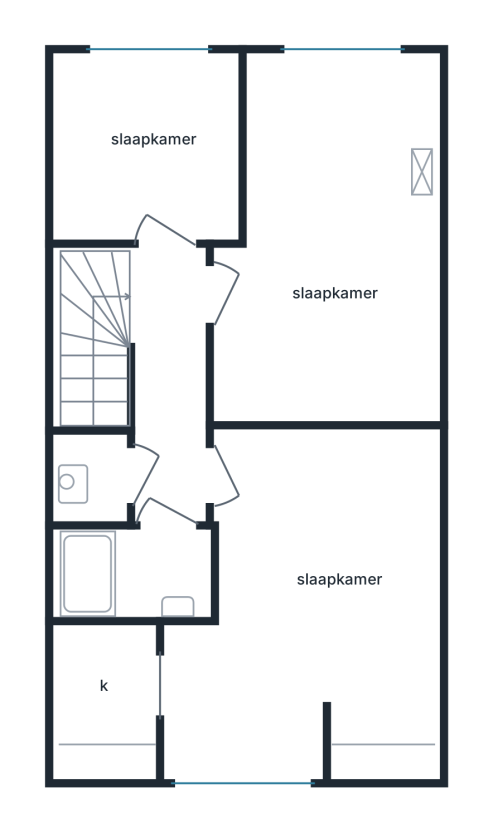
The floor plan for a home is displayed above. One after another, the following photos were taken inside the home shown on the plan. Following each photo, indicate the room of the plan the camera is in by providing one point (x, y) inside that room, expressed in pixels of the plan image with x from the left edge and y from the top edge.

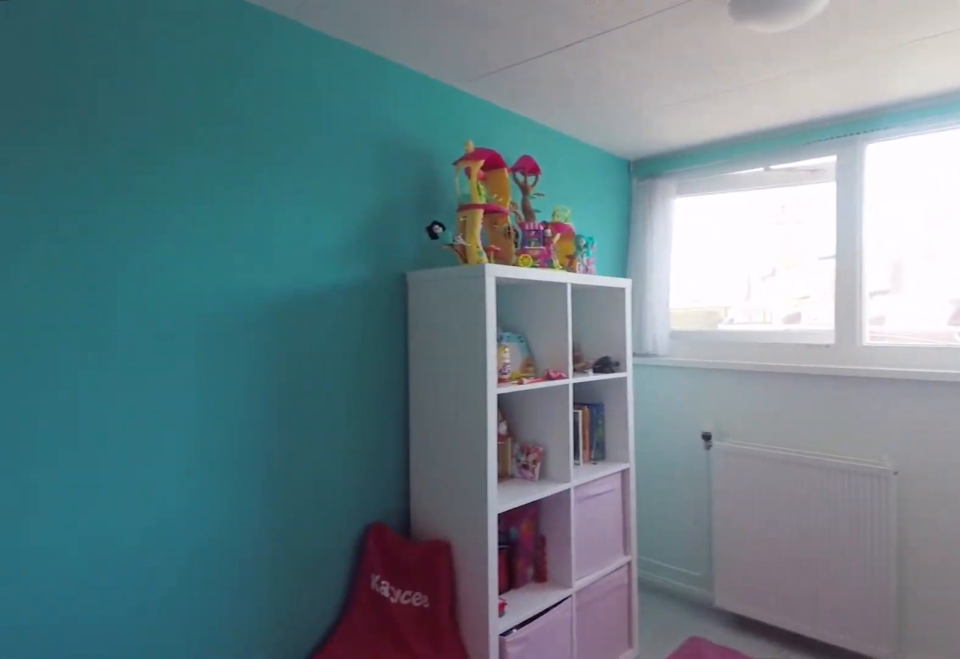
(332, 248)
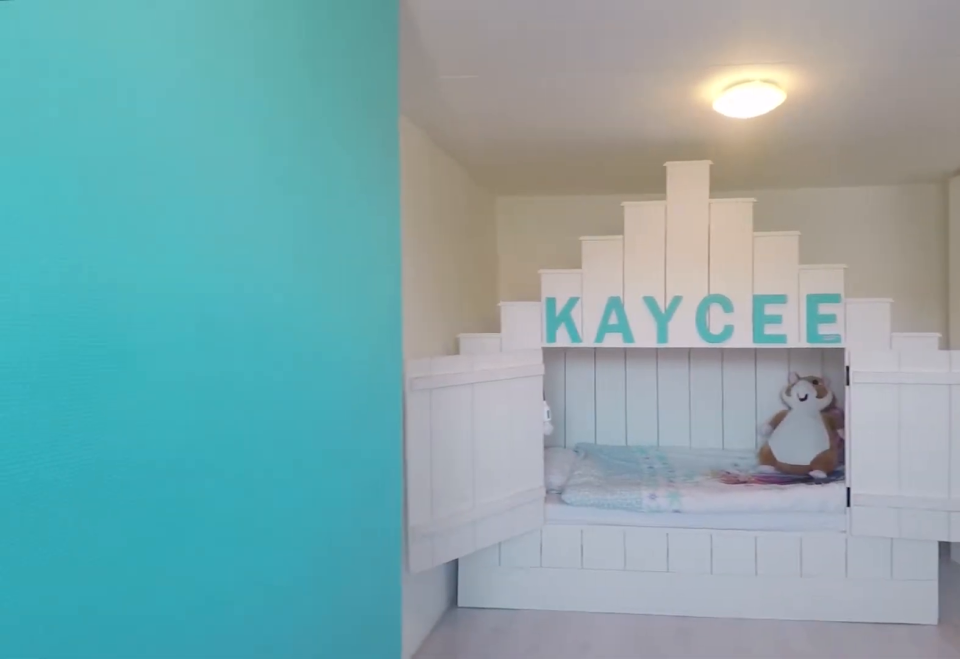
(332, 248)
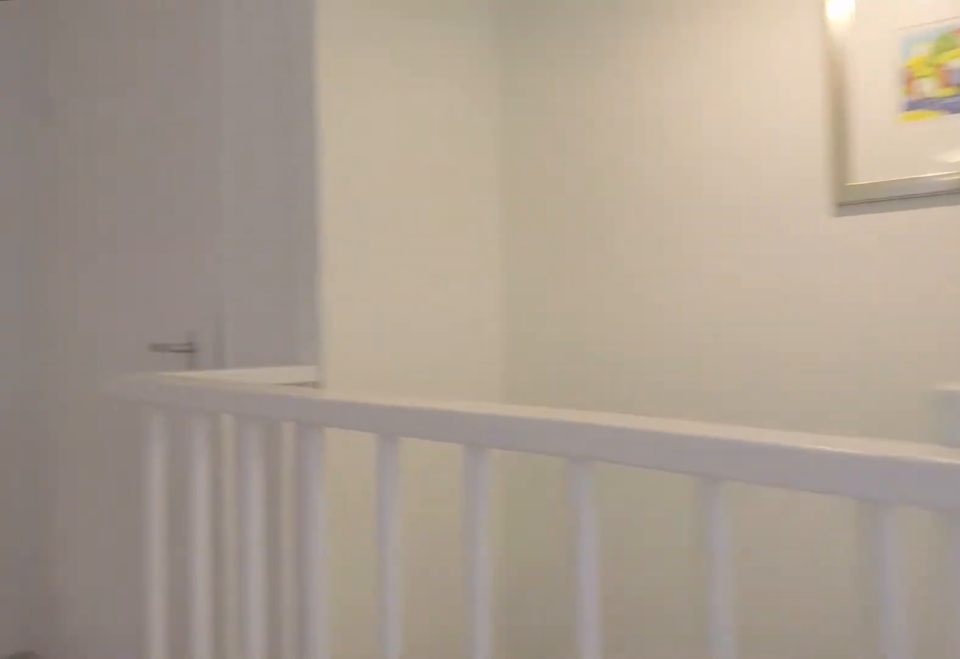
(169, 386)
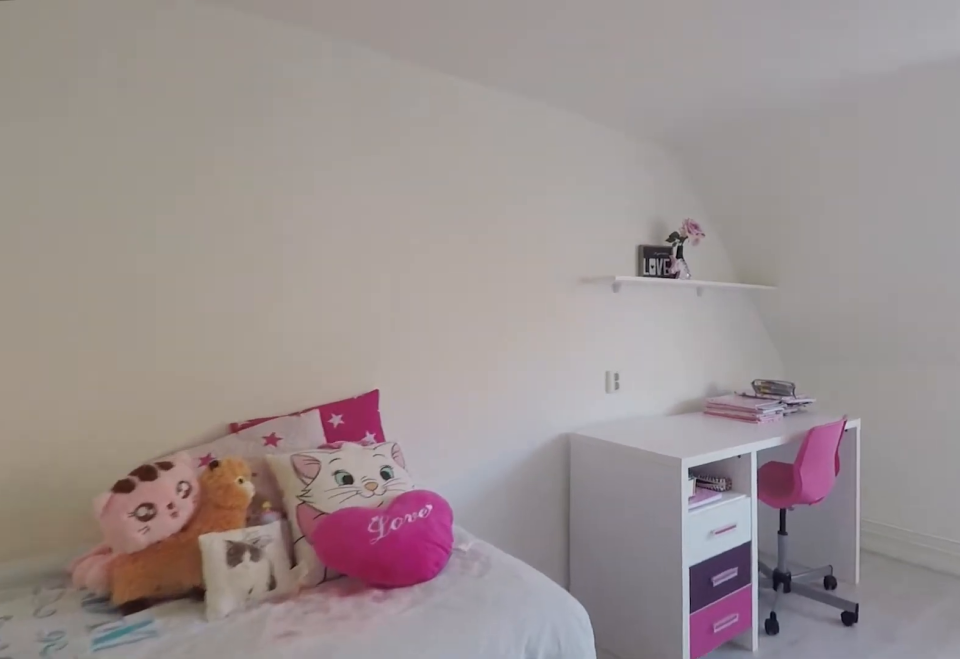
(310, 605)
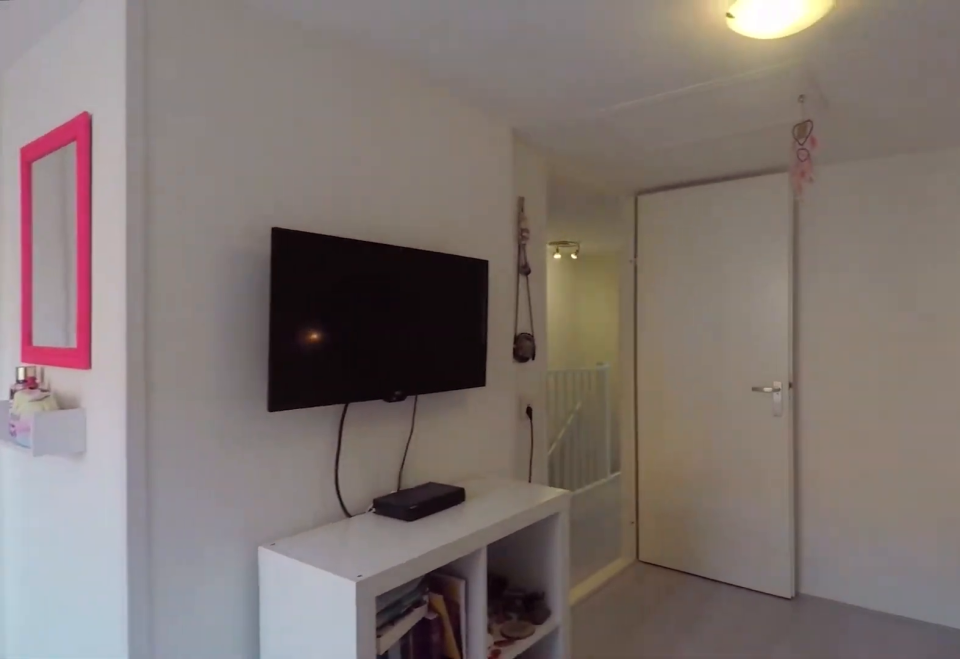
(310, 605)
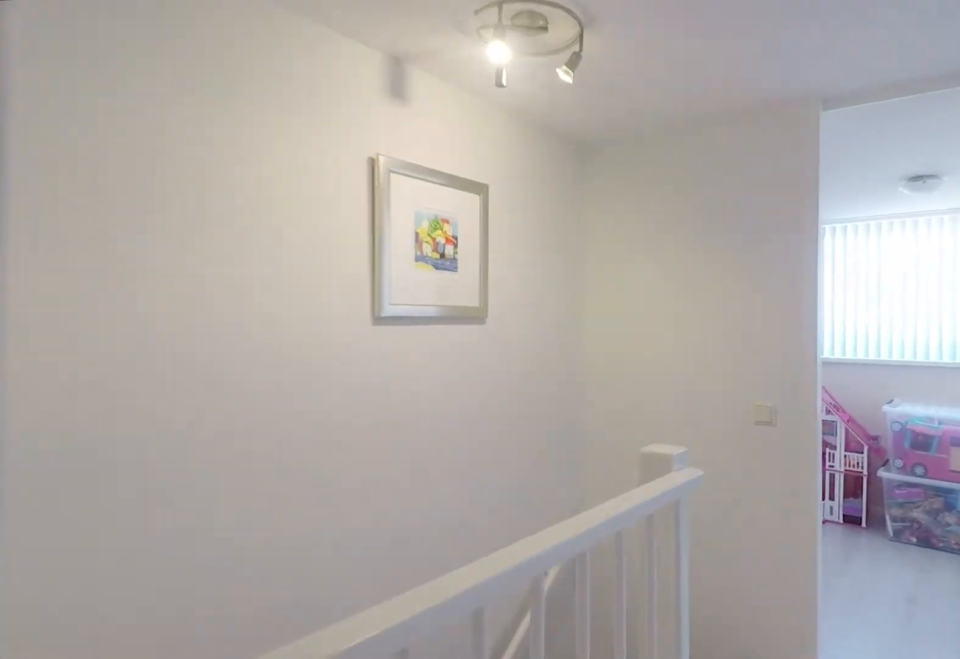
(169, 386)
